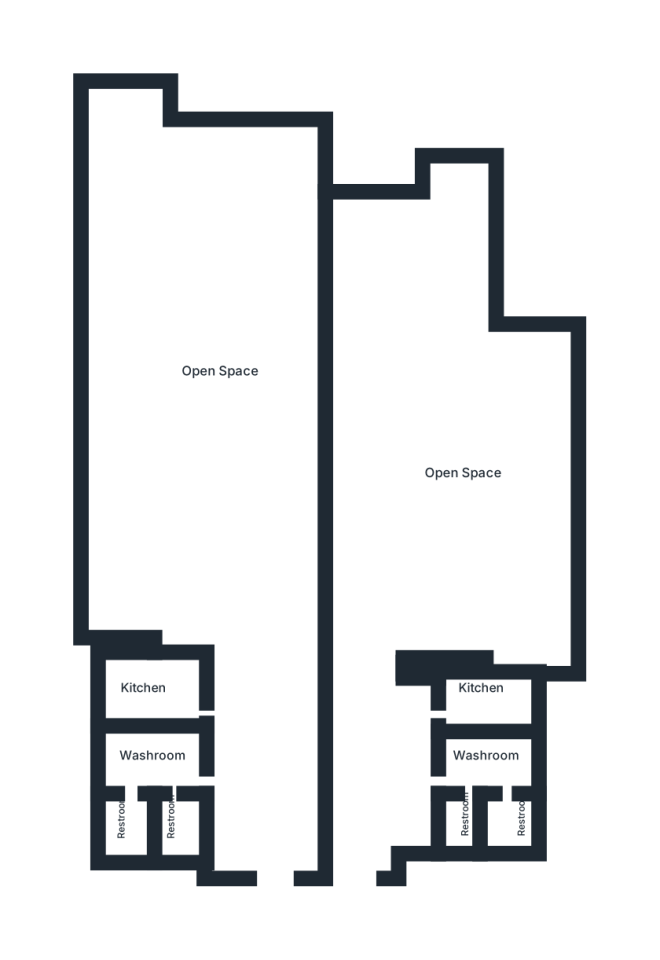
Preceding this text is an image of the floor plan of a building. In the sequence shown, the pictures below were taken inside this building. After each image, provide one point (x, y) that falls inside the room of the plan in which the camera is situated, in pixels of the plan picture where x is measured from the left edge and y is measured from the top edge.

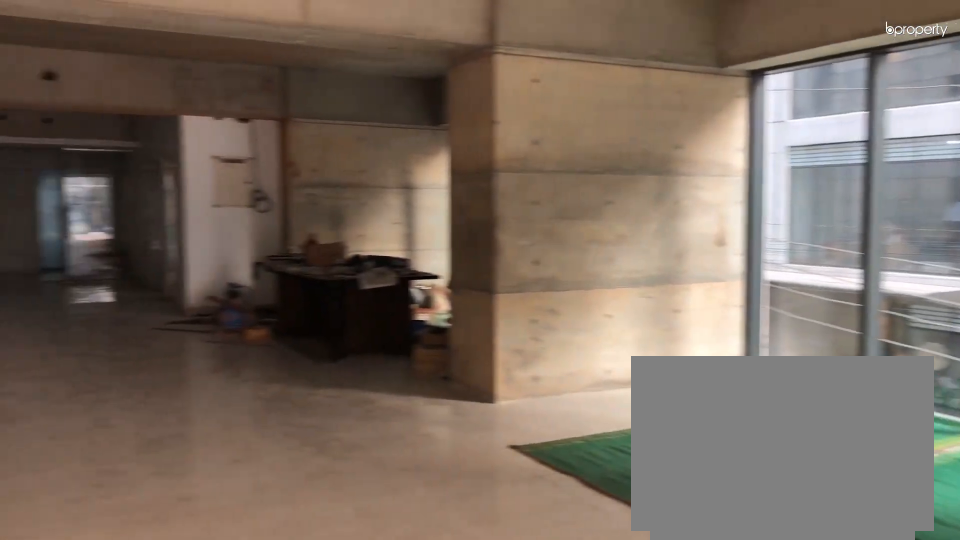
(218, 334)
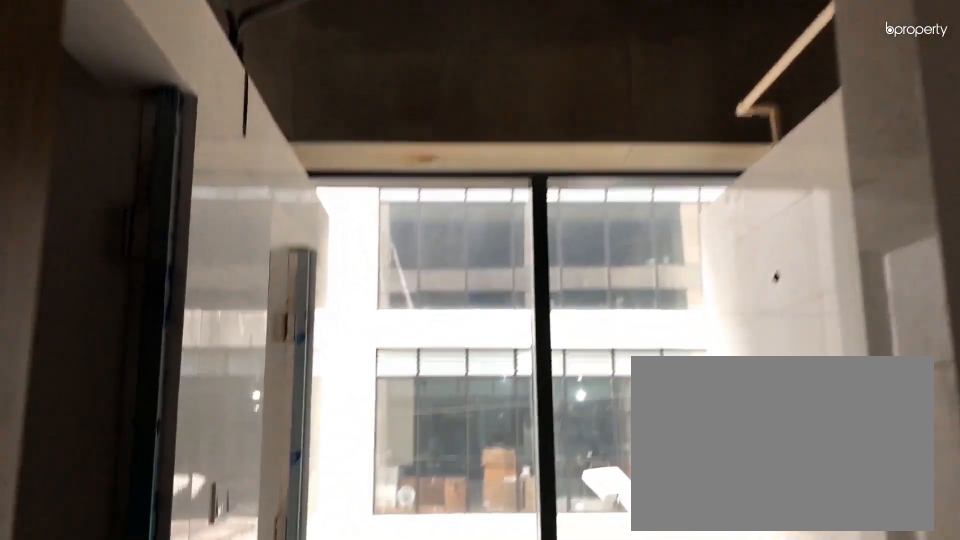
(165, 772)
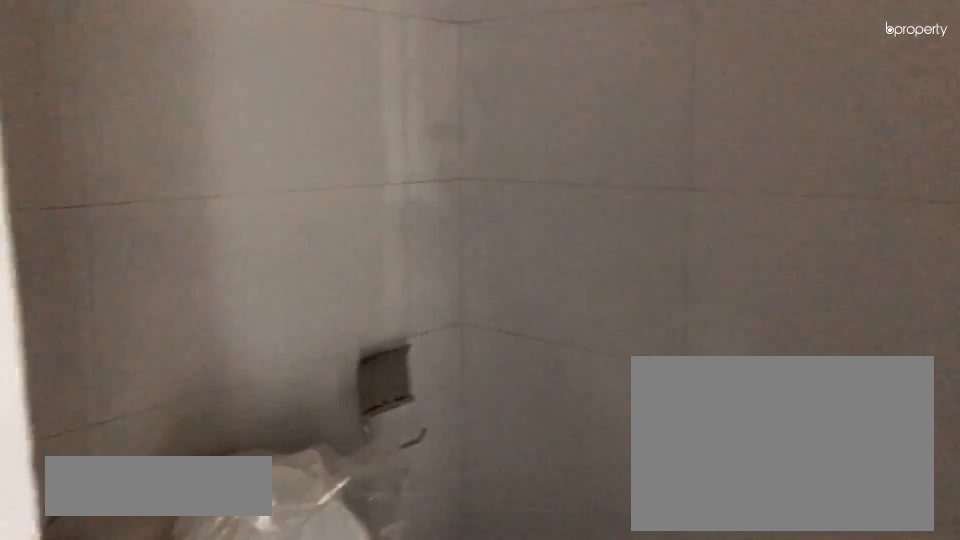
(176, 815)
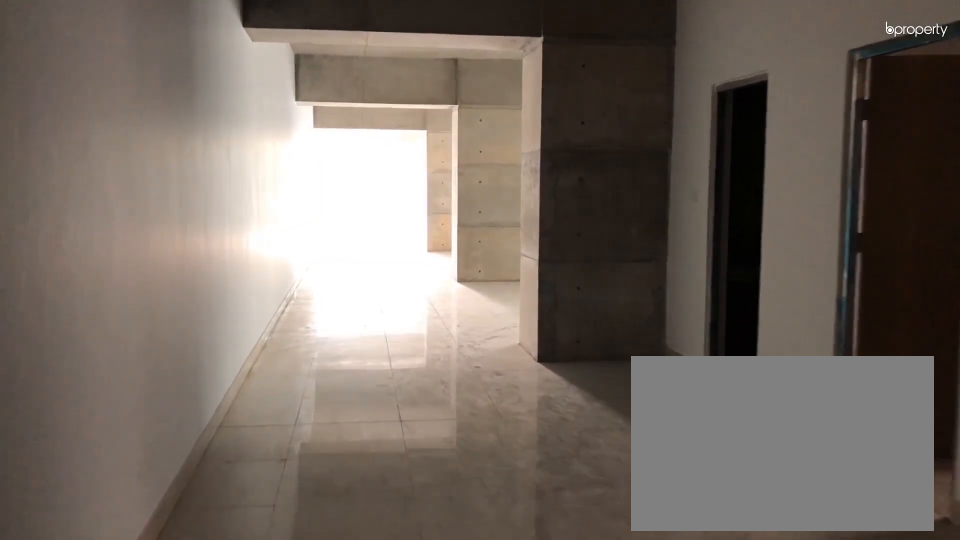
(369, 817)
